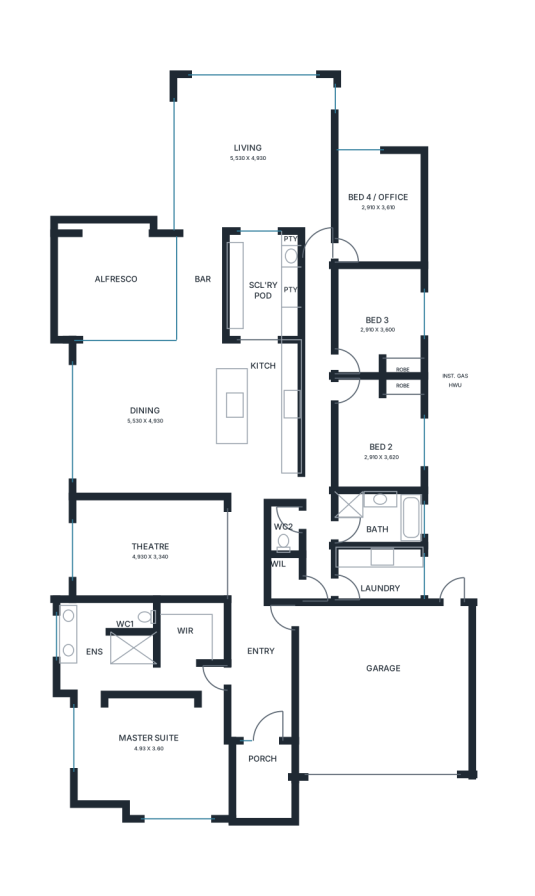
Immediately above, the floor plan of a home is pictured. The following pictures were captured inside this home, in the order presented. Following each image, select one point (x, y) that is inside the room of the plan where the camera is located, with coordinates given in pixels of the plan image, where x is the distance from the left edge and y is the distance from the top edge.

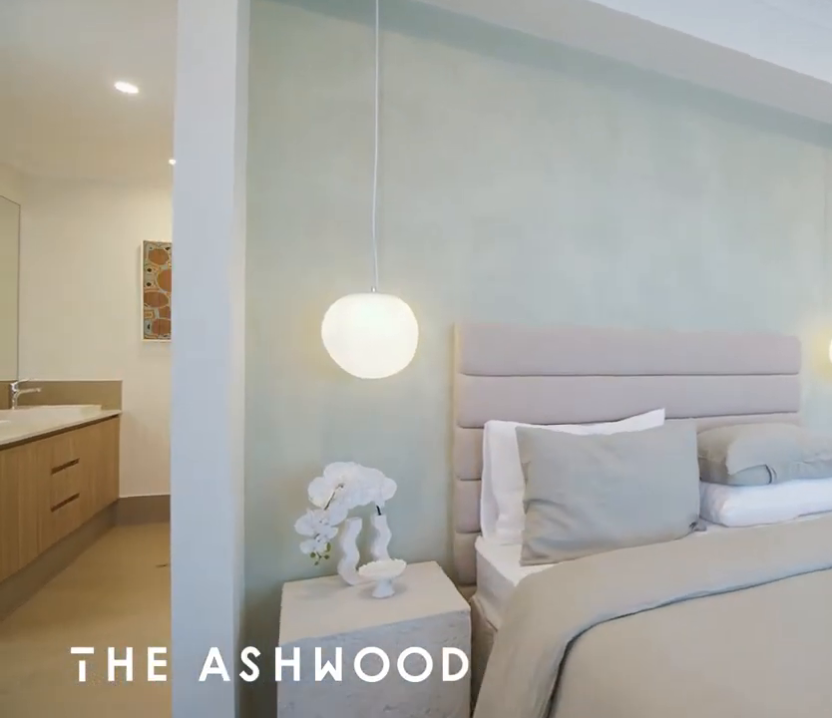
(148, 704)
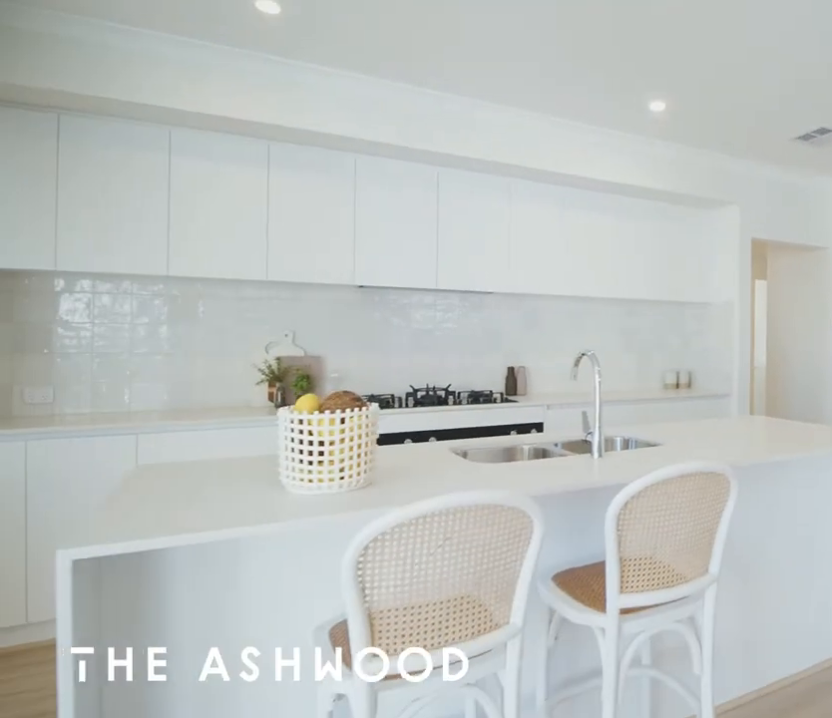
(186, 417)
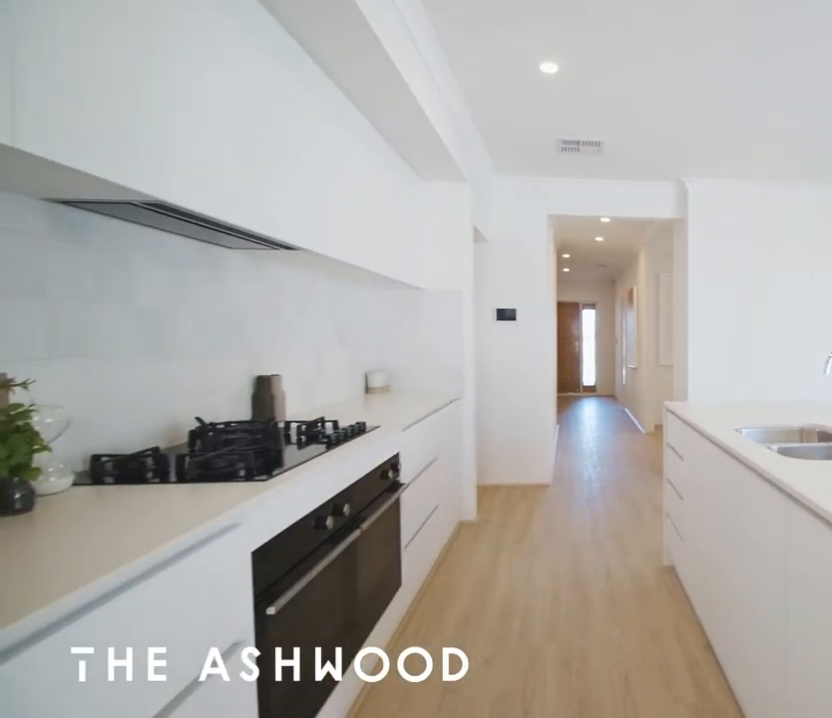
(186, 417)
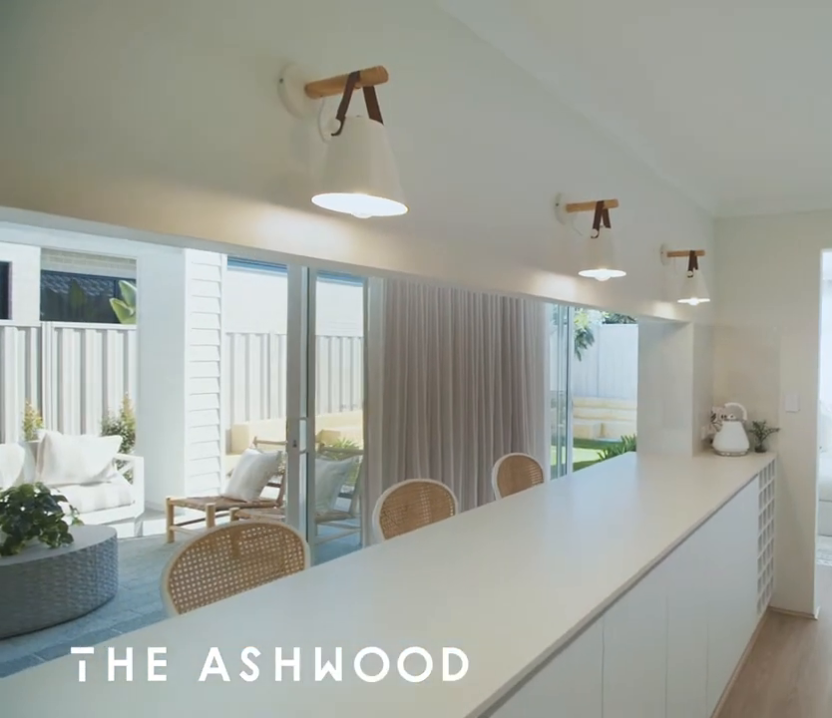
(238, 284)
